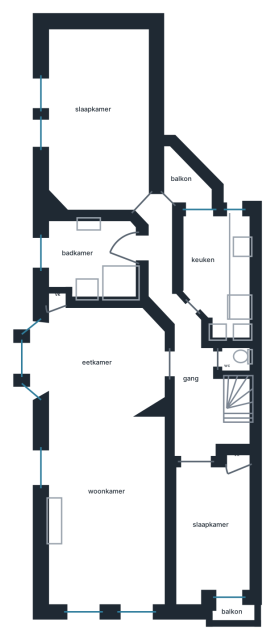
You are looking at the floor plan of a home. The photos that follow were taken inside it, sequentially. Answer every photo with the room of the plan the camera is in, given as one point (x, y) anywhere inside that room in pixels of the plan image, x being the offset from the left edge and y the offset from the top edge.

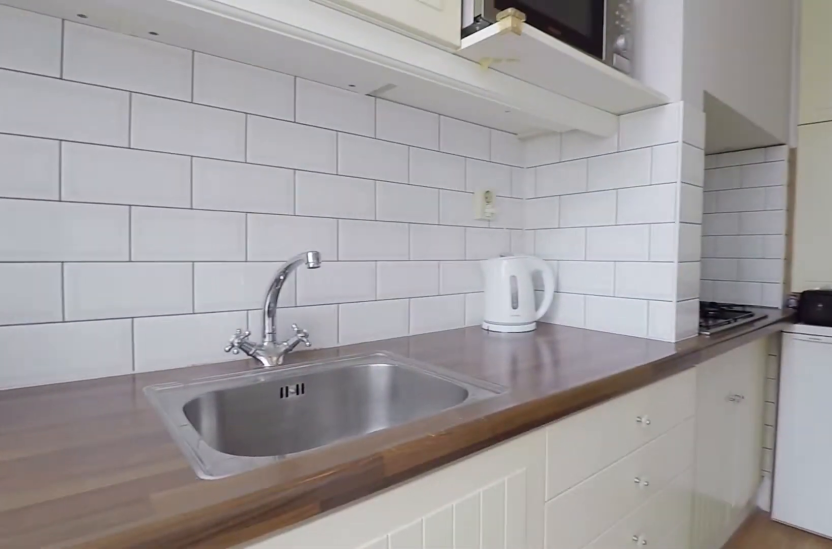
(218, 263)
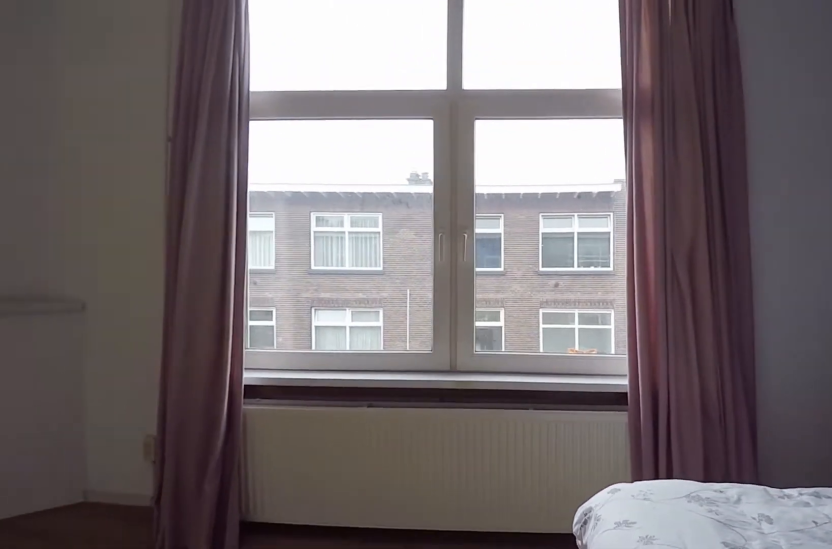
(98, 117)
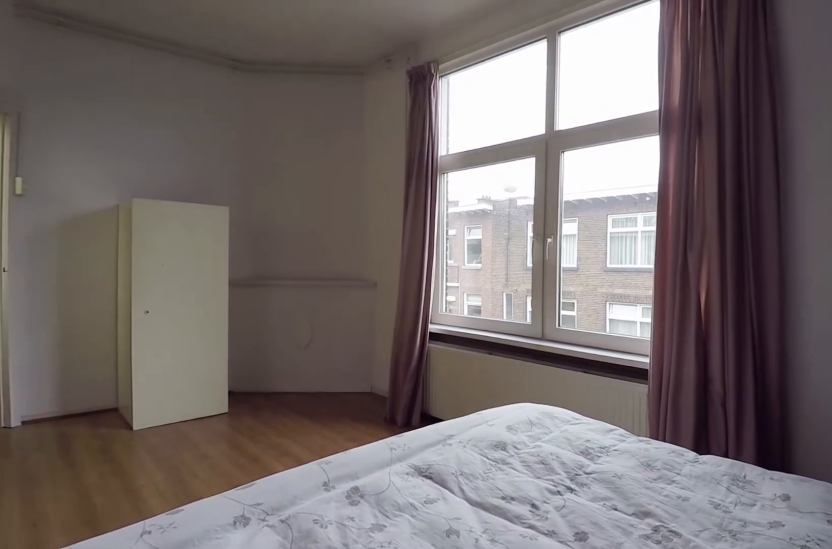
(98, 117)
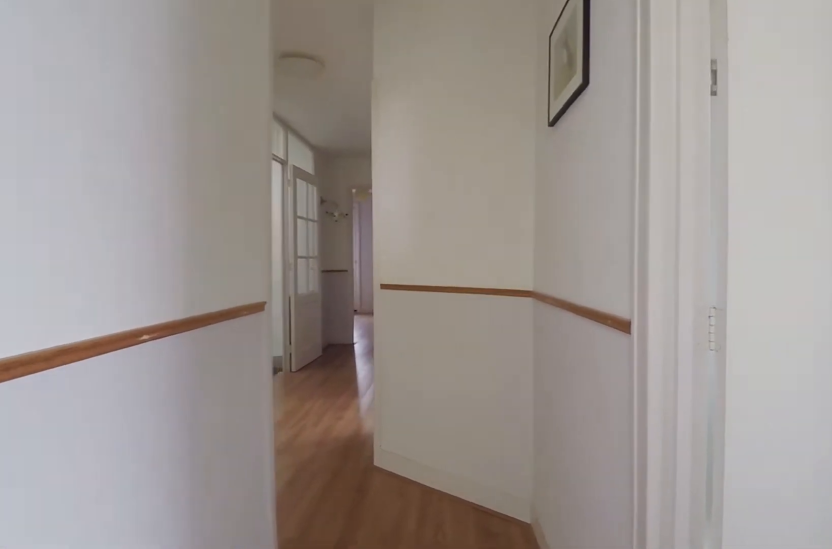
(237, 399)
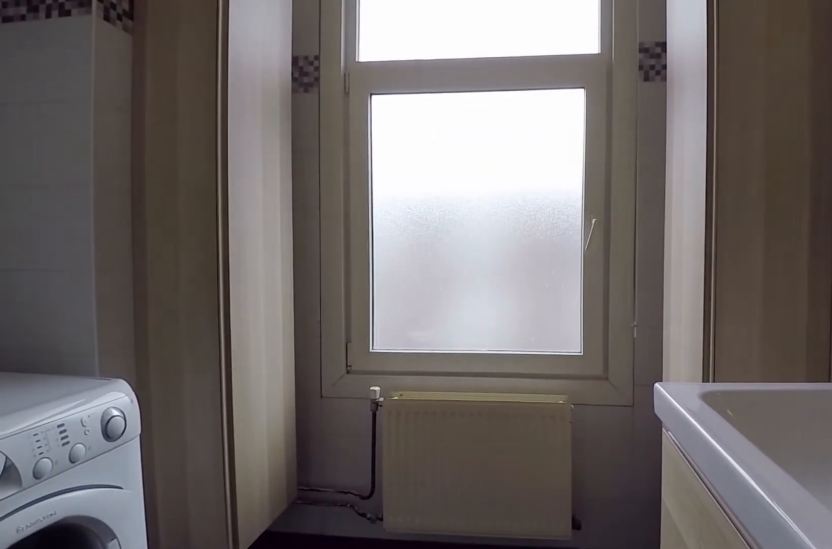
(94, 260)
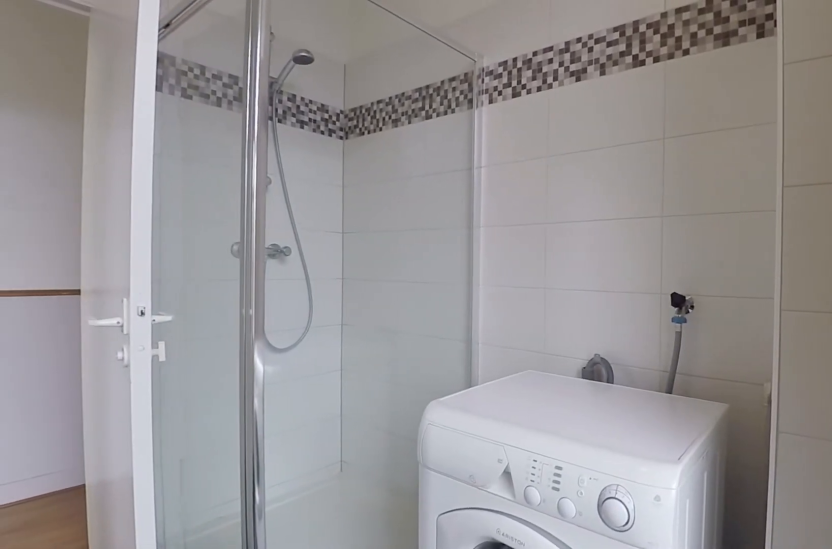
(94, 260)
